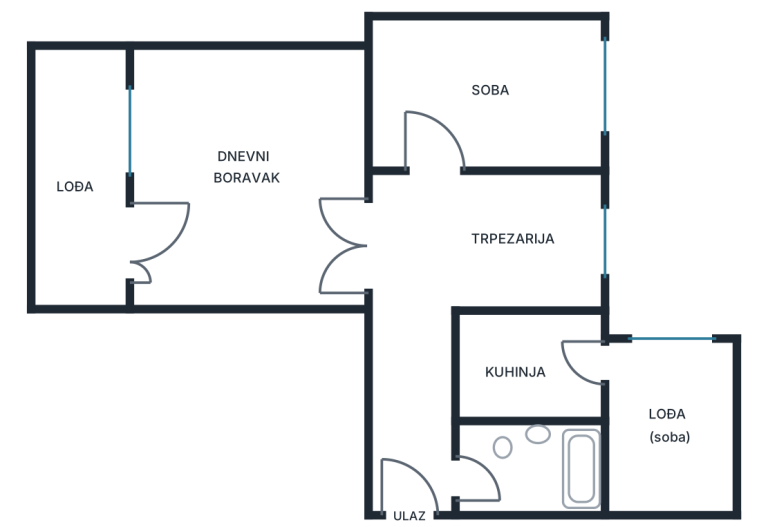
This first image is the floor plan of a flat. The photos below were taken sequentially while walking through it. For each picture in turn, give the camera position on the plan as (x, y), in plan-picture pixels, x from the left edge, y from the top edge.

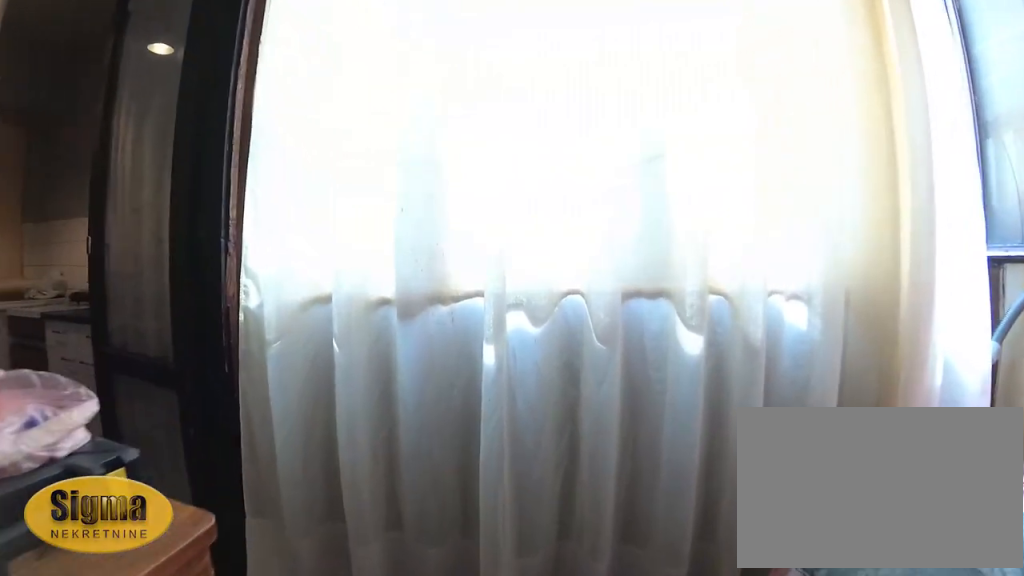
(672, 439)
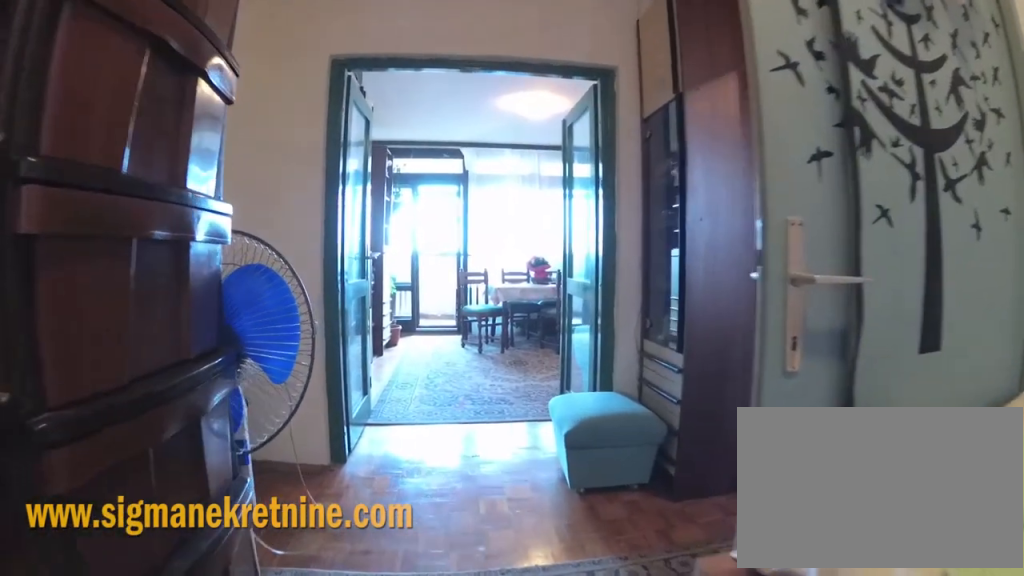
(535, 248)
